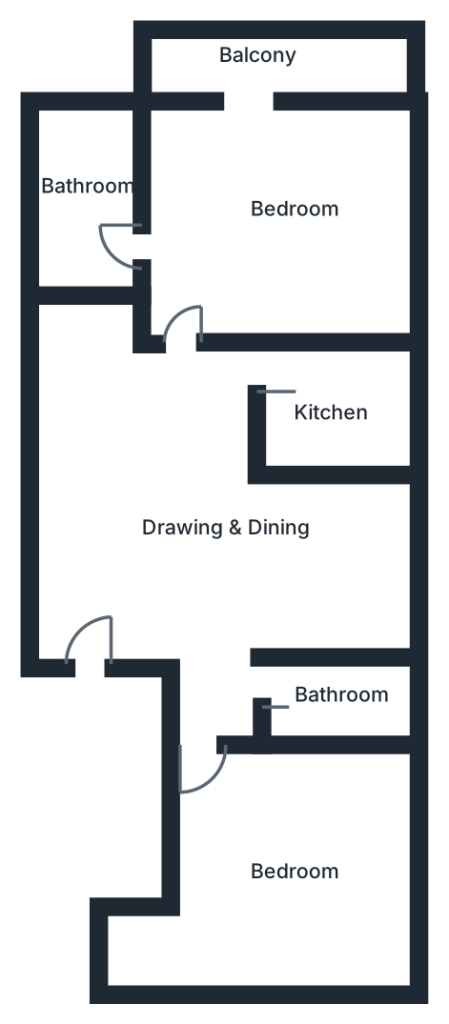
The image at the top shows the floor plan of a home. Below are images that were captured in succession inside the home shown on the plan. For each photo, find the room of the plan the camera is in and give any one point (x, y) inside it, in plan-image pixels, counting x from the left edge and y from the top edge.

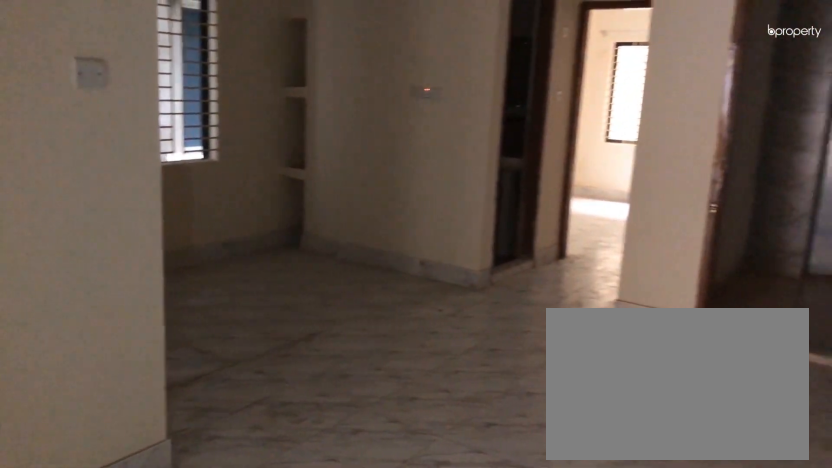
(201, 536)
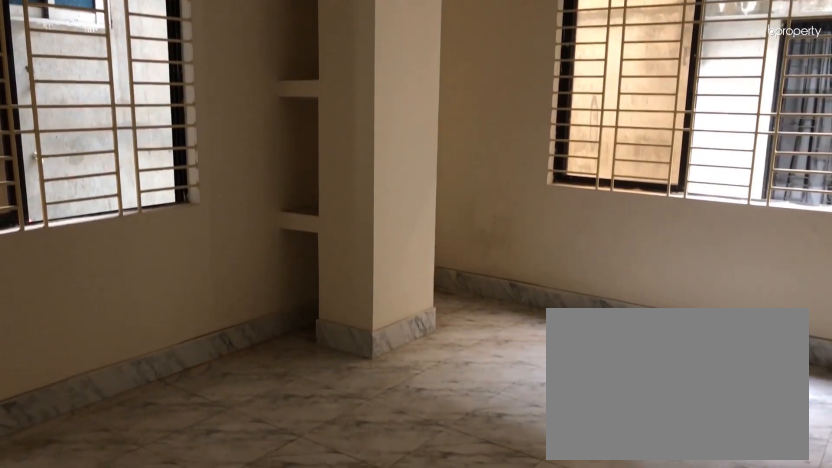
(291, 892)
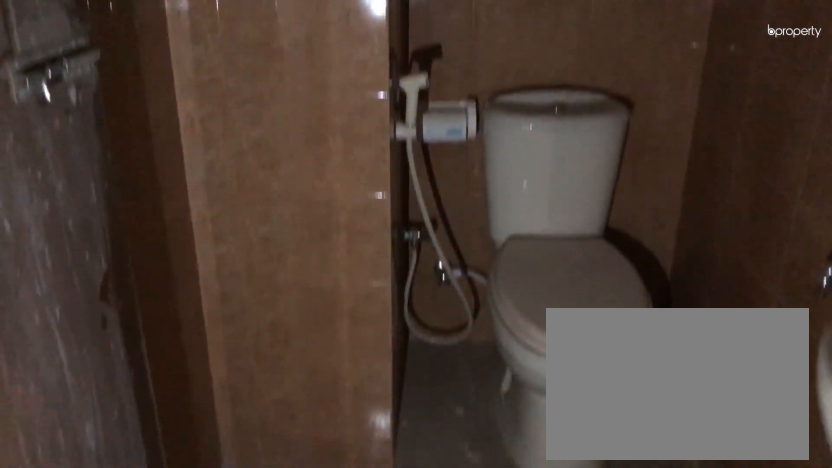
(350, 706)
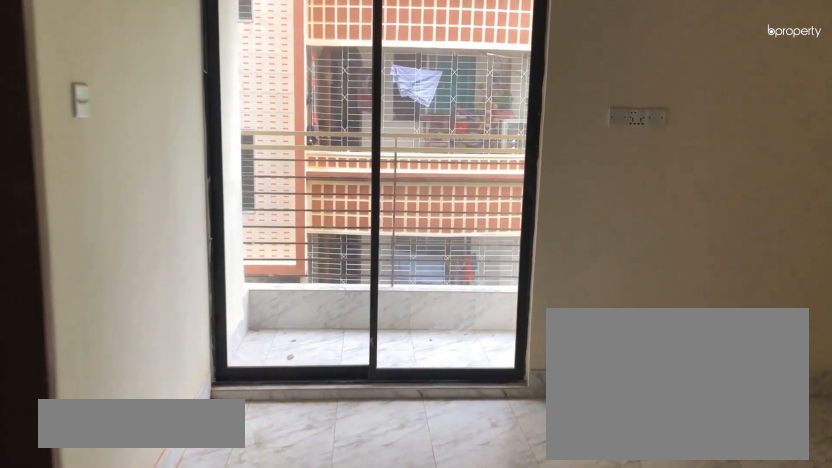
(285, 225)
